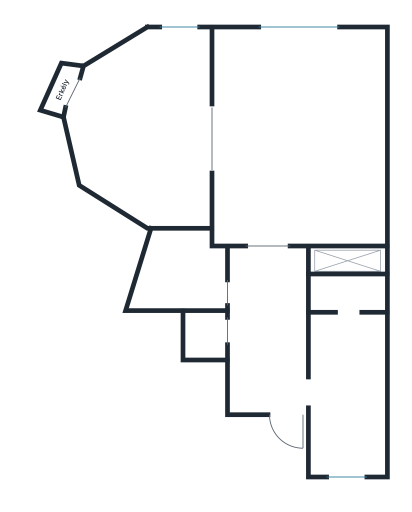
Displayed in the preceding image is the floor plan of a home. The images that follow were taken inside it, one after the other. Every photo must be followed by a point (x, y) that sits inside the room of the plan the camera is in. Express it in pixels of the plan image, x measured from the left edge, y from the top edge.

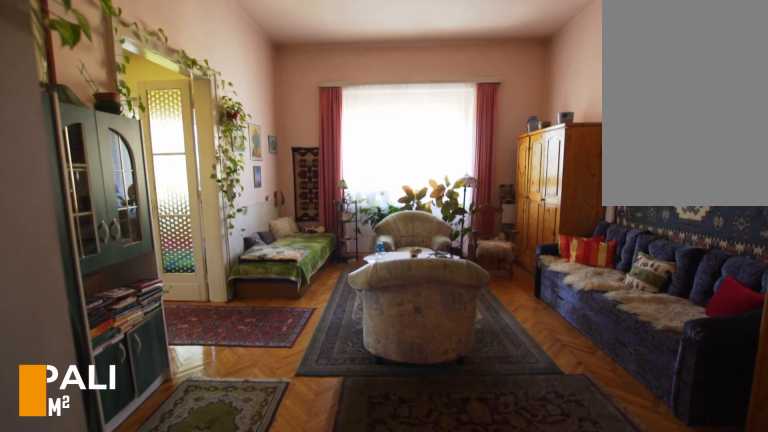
(304, 132)
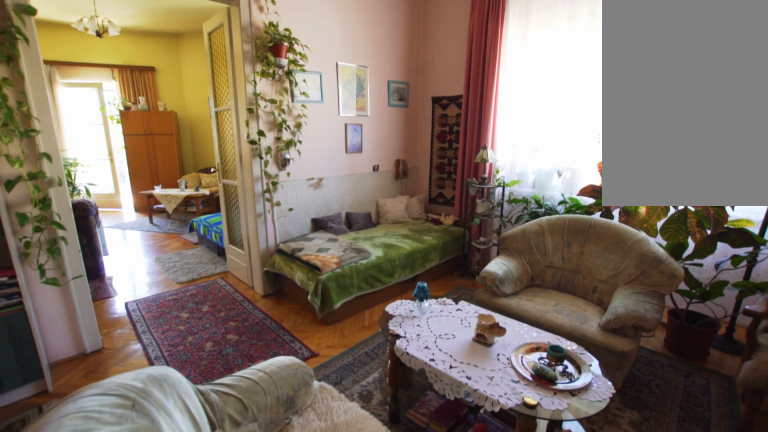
(304, 133)
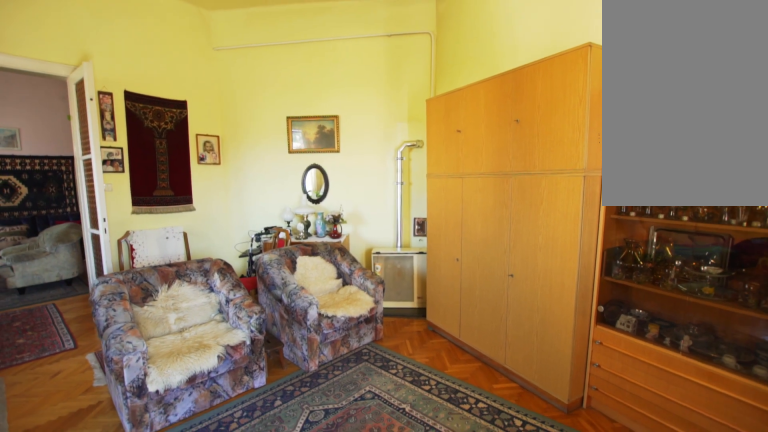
(141, 133)
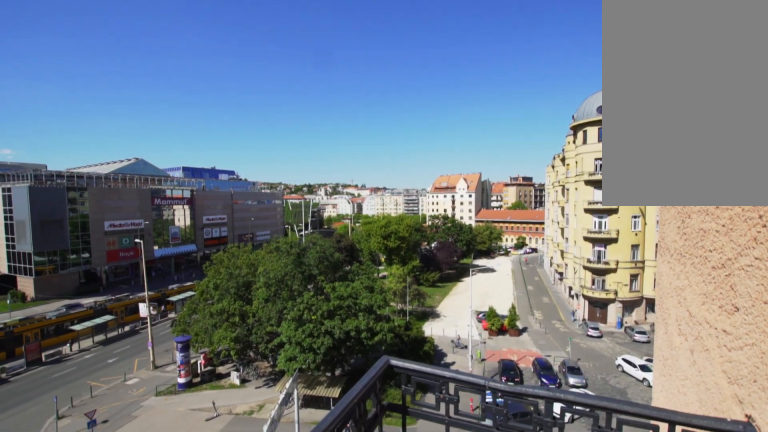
(59, 91)
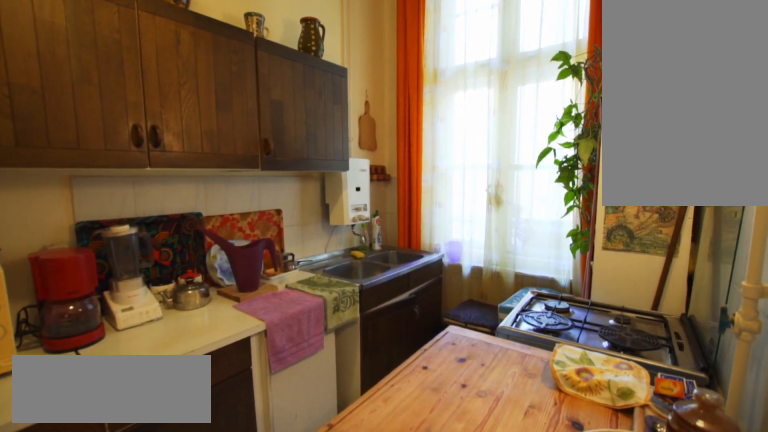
(348, 395)
